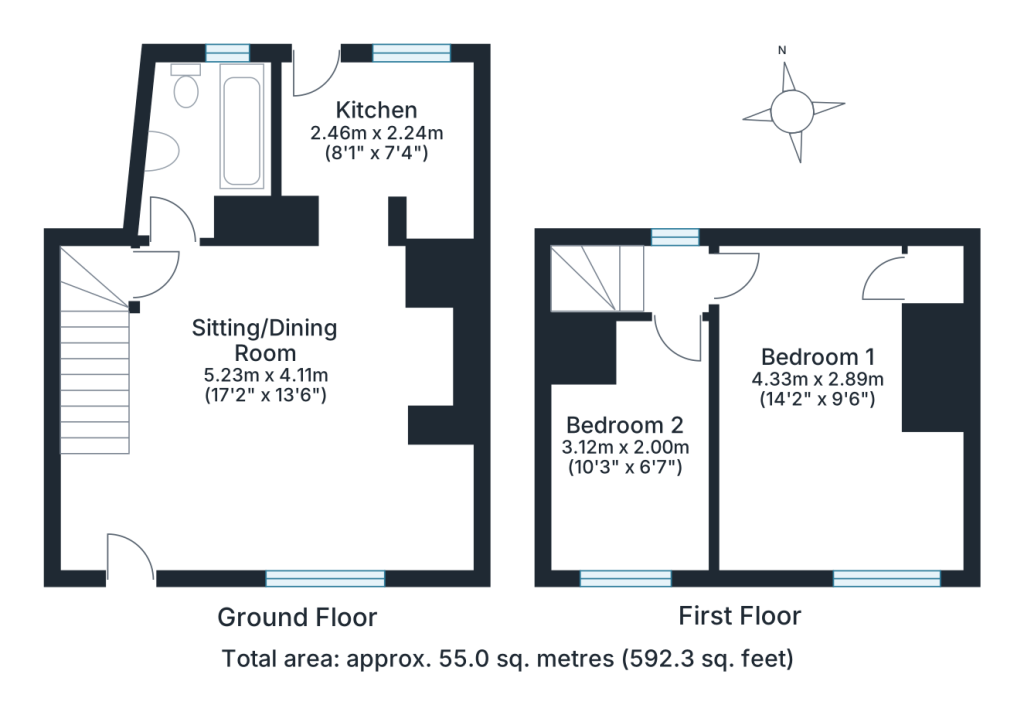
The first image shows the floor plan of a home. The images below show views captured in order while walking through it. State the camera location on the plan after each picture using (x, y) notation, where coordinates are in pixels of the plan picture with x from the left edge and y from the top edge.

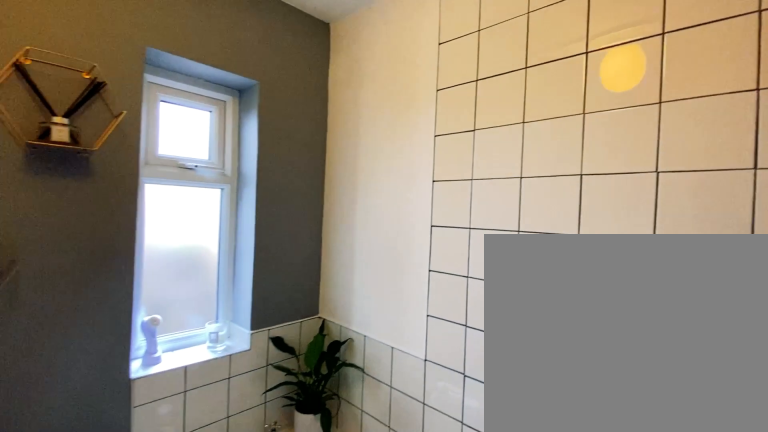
(199, 137)
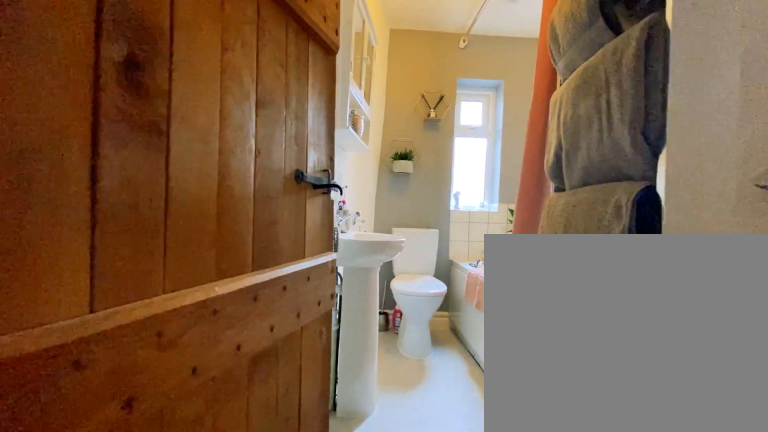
(180, 235)
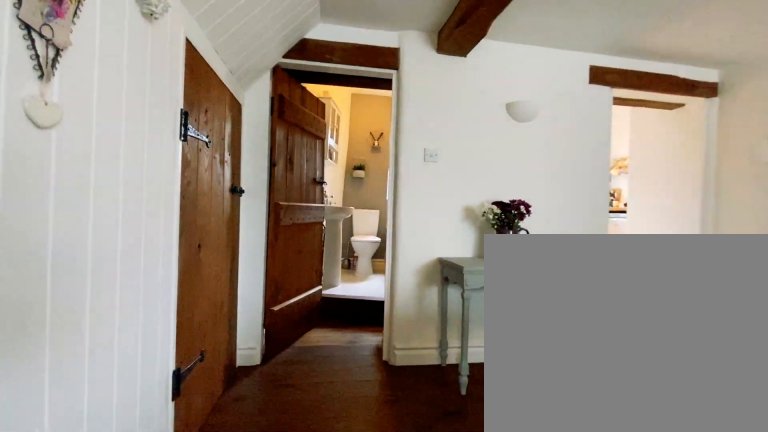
(184, 360)
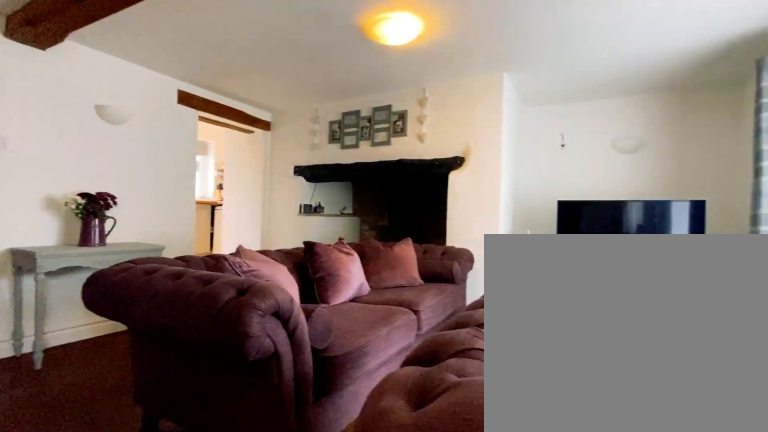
(190, 435)
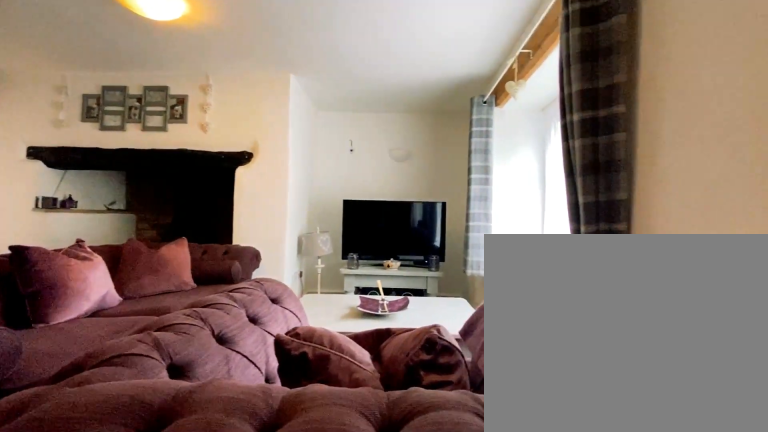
(191, 473)
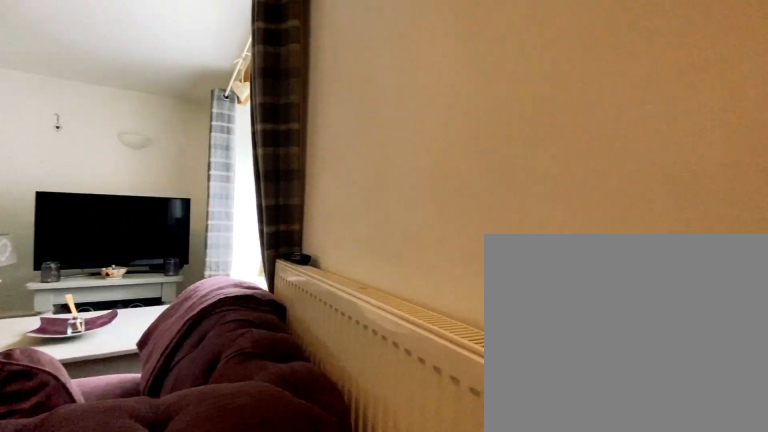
(103, 514)
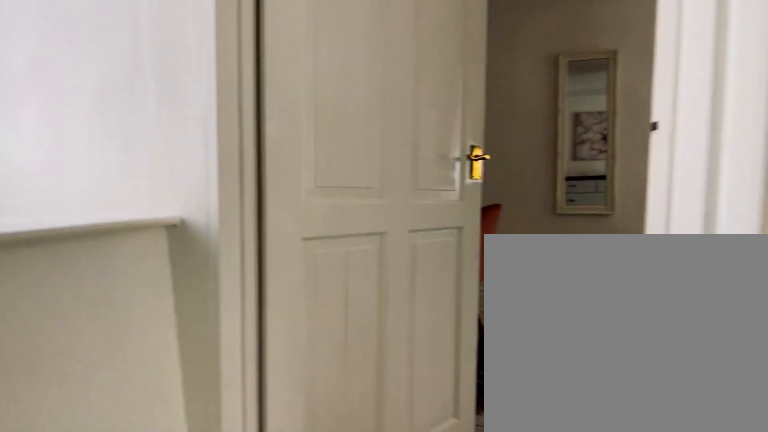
(674, 311)
